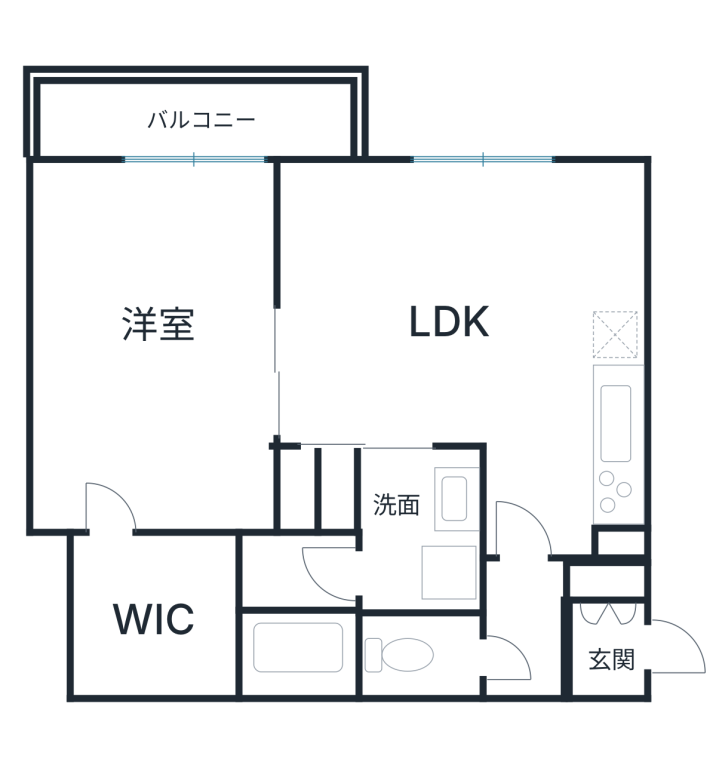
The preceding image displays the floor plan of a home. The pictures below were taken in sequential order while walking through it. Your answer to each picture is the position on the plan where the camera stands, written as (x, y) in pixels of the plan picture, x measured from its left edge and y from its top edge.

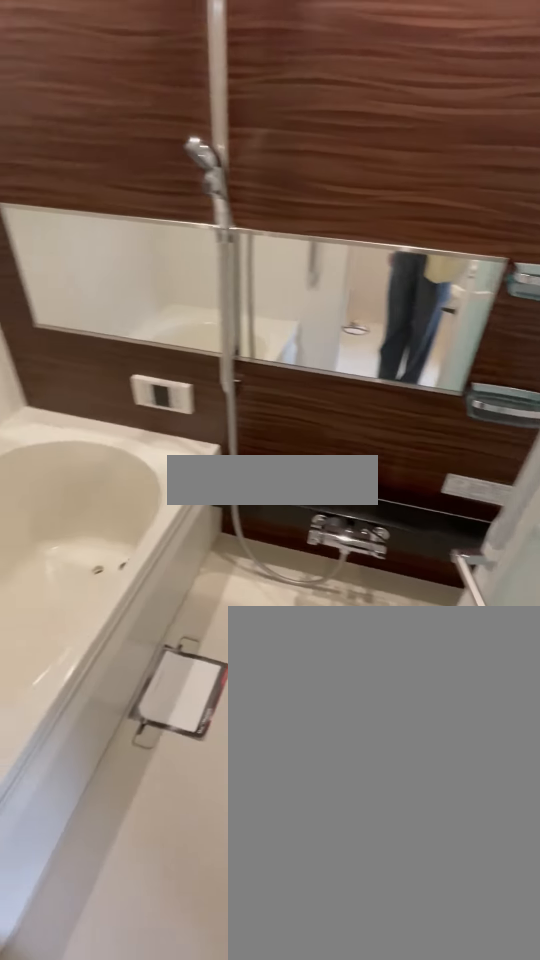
(335, 576)
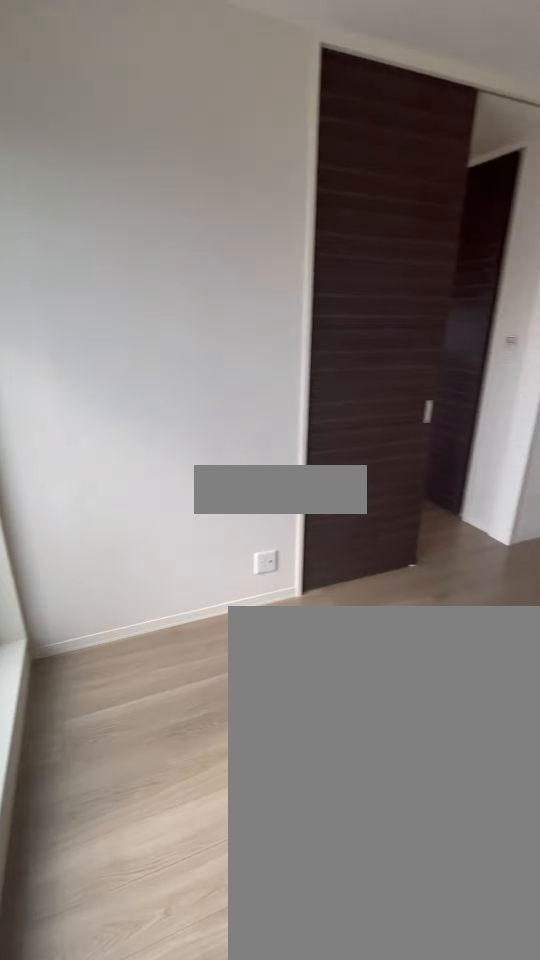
(98, 219)
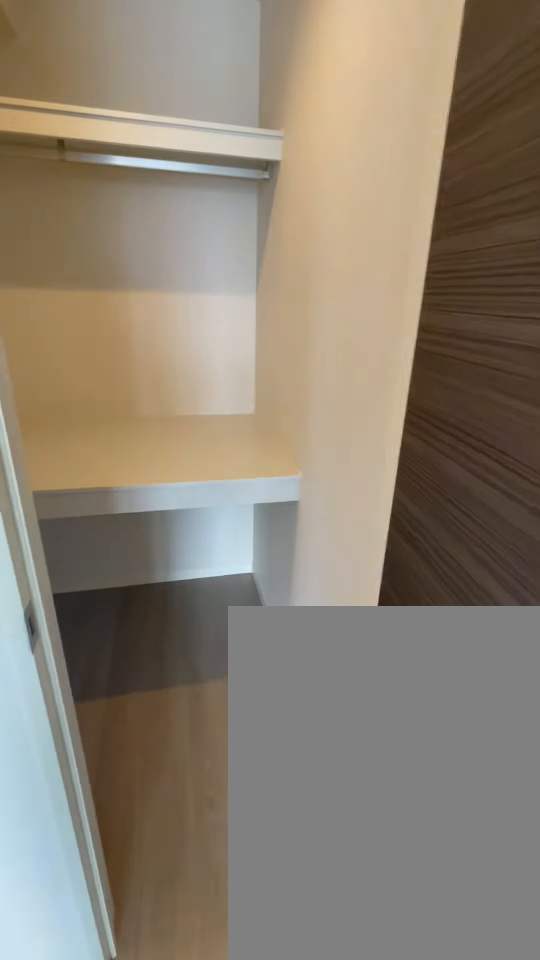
(111, 485)
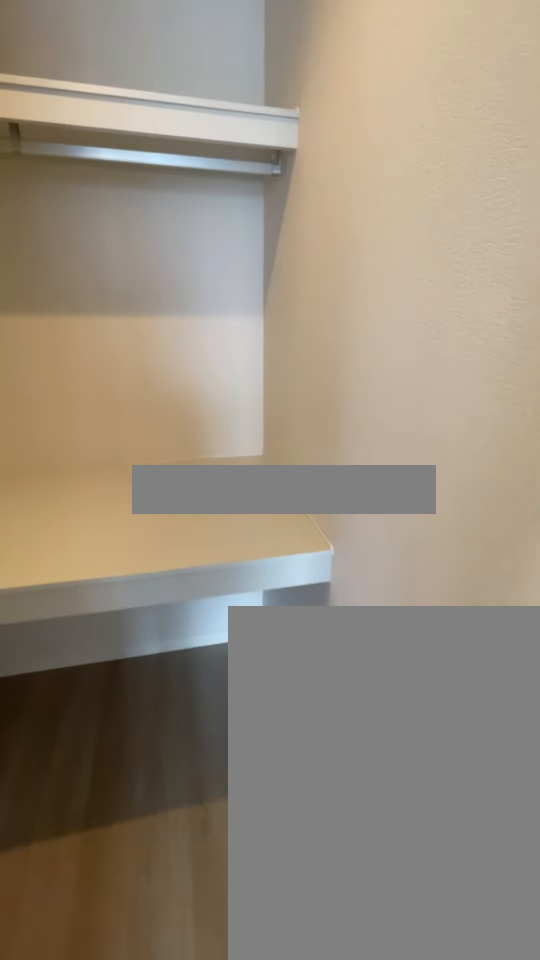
(111, 484)
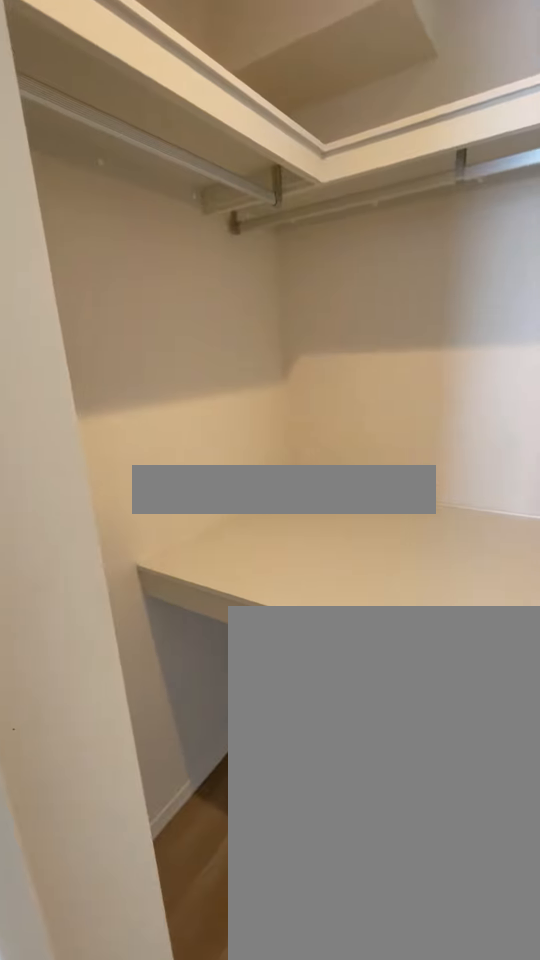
(111, 485)
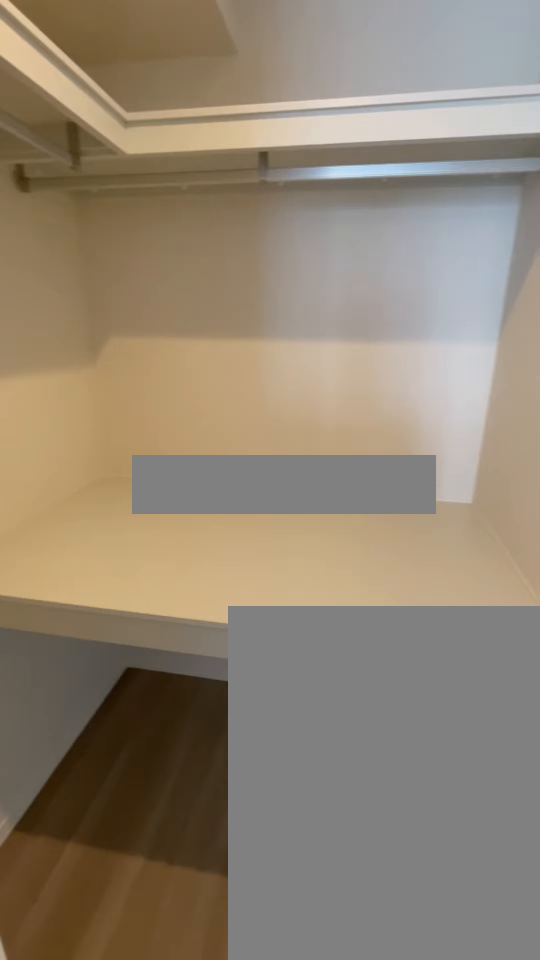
(112, 485)
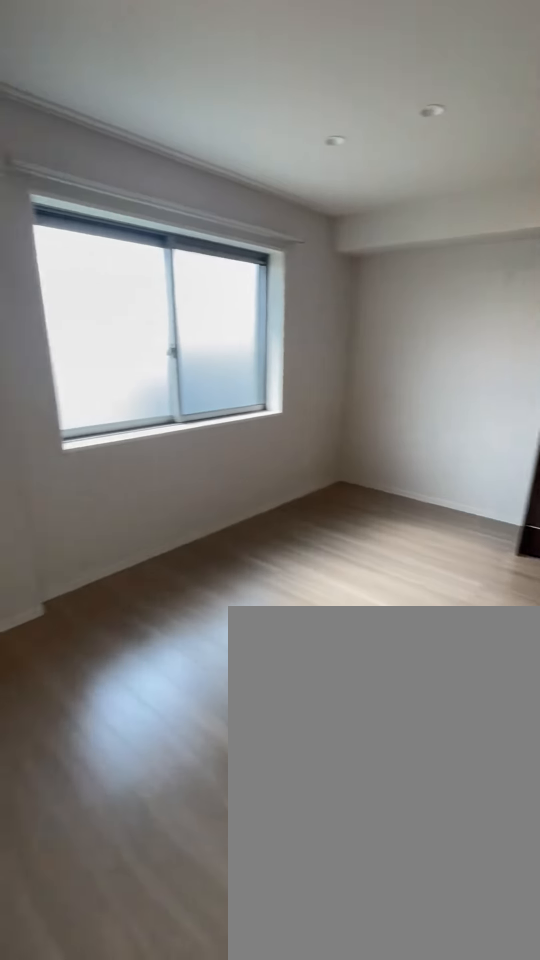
(339, 388)
